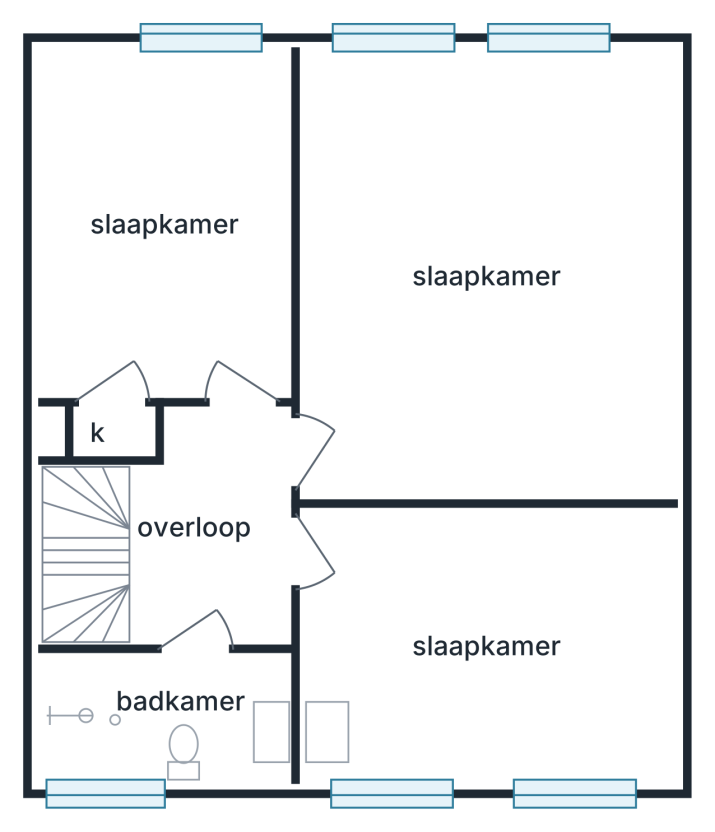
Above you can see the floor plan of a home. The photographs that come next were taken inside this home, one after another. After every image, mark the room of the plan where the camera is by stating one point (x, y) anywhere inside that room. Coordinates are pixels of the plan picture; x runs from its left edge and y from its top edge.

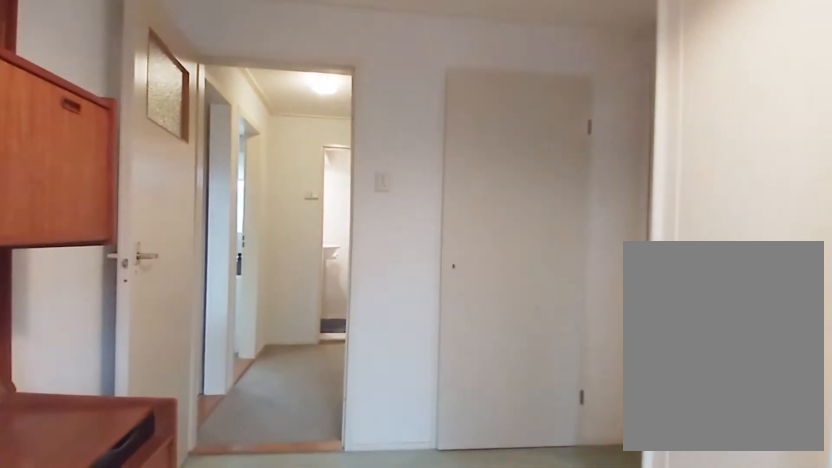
(168, 218)
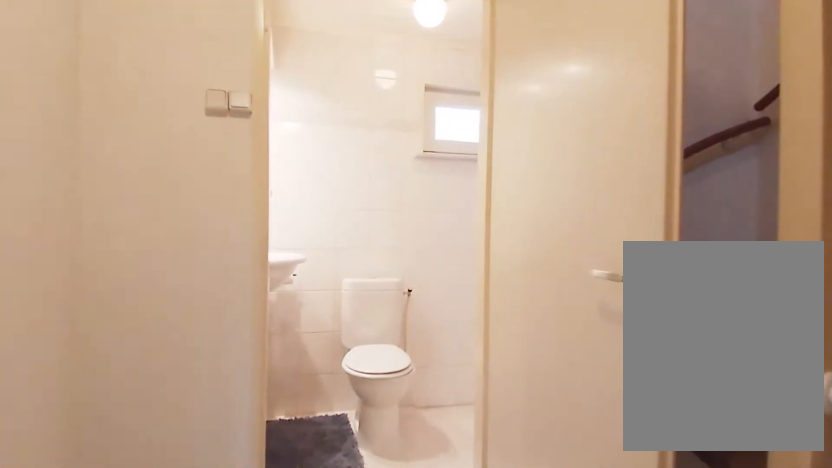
(213, 530)
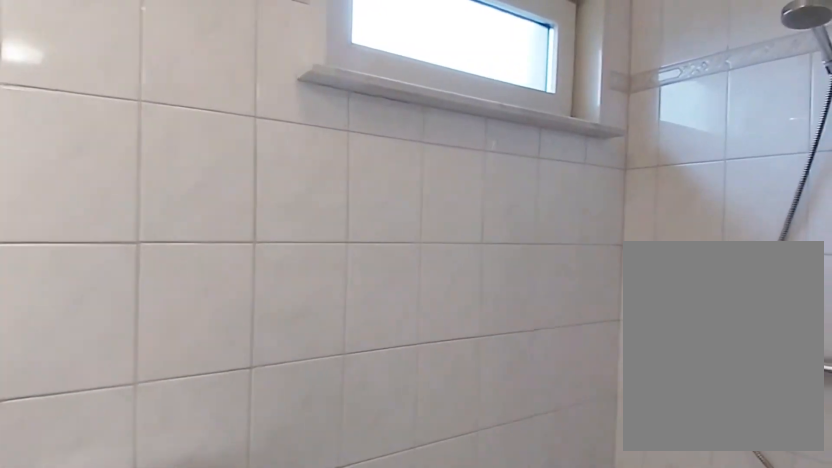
(165, 717)
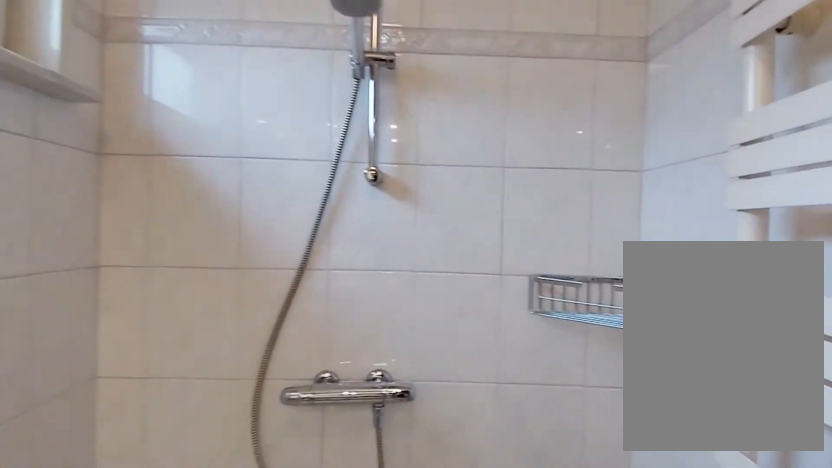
(165, 717)
